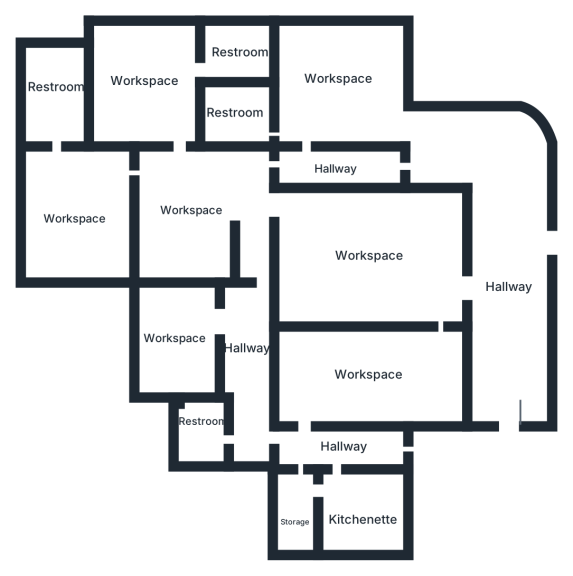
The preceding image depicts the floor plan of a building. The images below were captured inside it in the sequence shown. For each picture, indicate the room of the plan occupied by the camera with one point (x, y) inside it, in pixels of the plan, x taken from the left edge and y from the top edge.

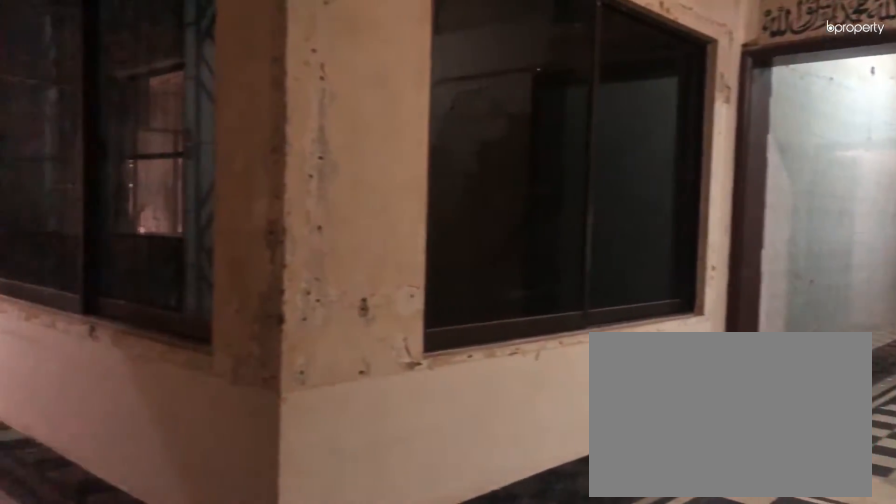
(493, 161)
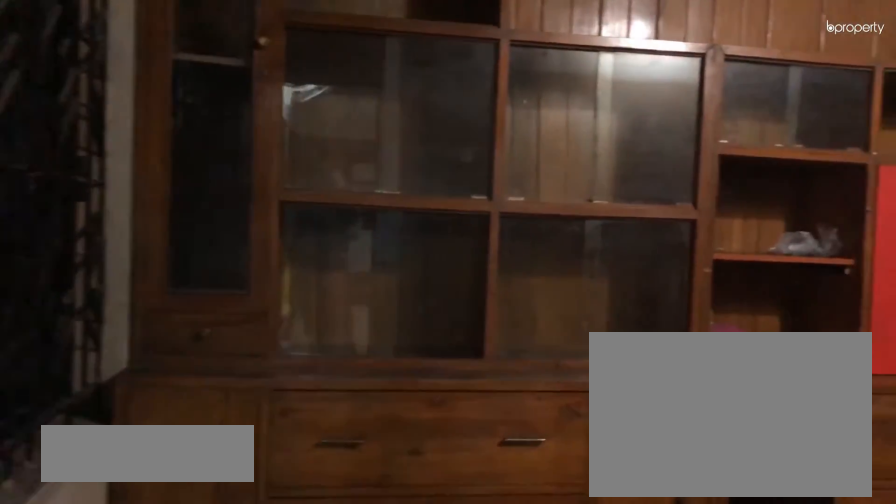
(371, 374)
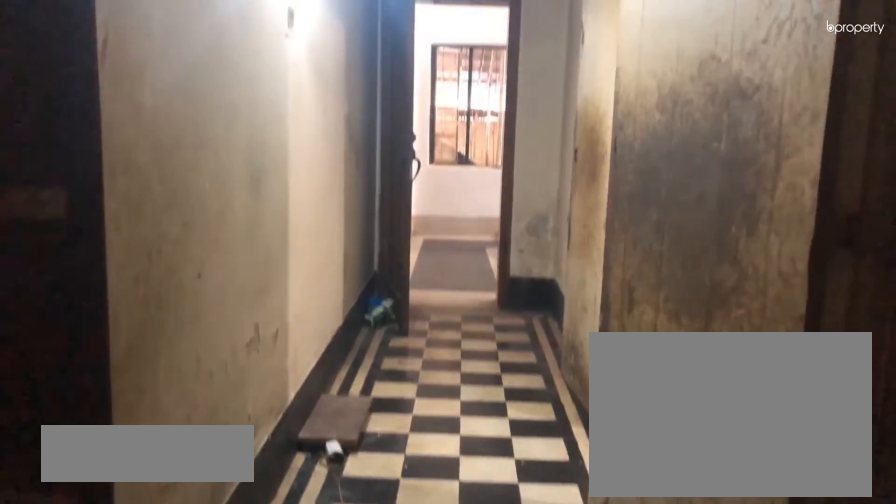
(341, 445)
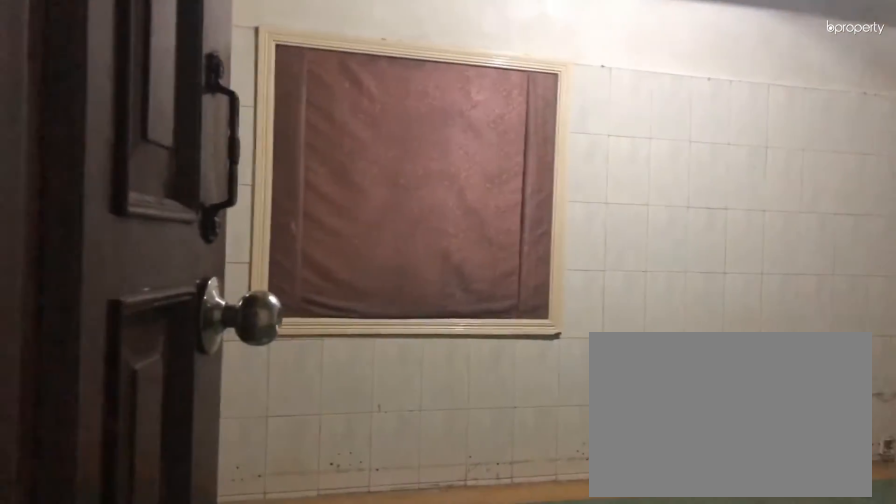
(76, 210)
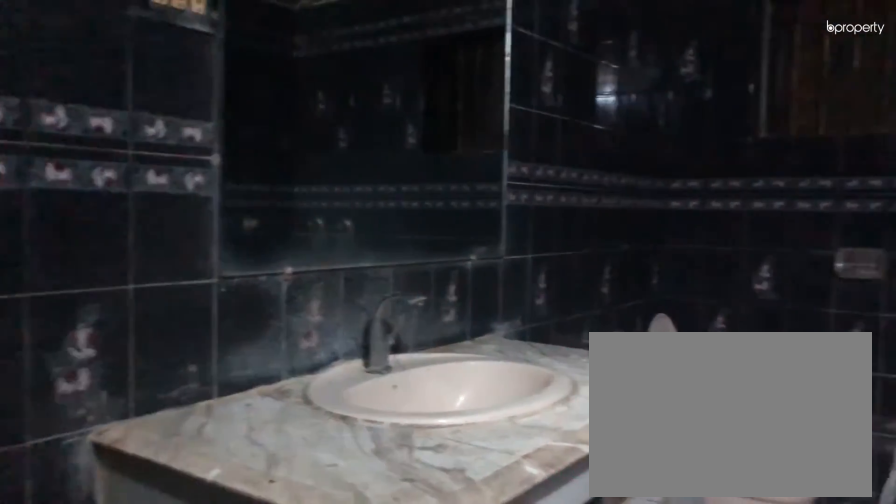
(53, 91)
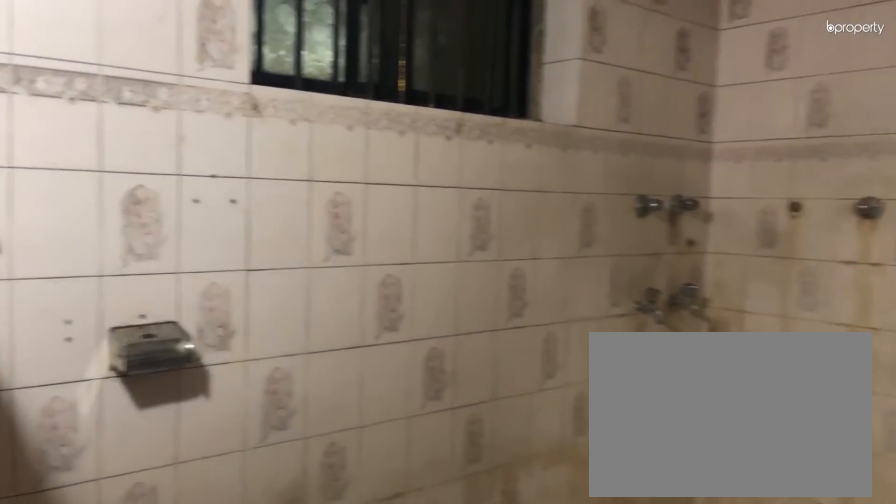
(239, 50)
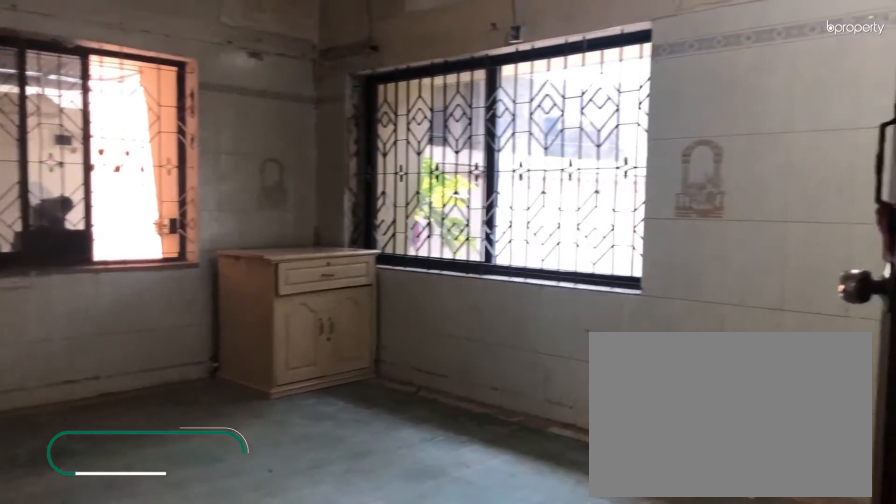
(334, 84)
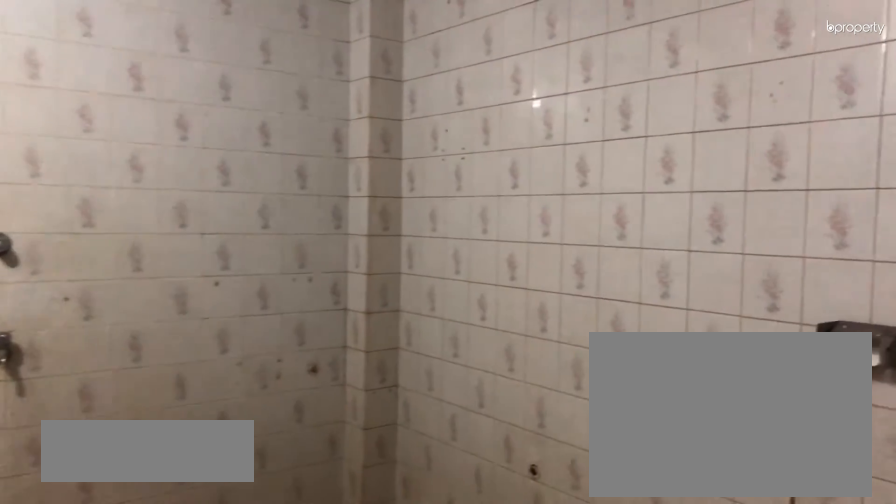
(236, 114)
